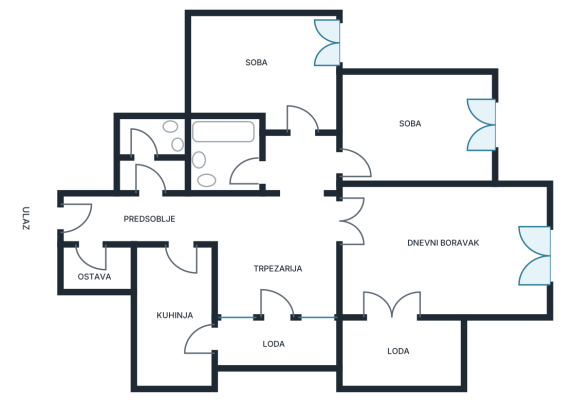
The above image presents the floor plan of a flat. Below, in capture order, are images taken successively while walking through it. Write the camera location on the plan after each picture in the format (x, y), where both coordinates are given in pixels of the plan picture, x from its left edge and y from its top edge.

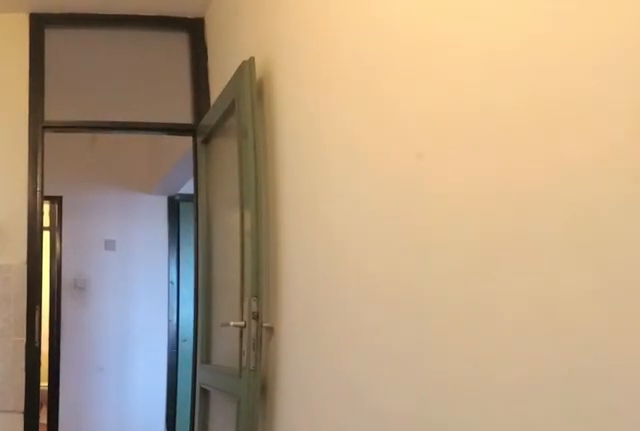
(177, 368)
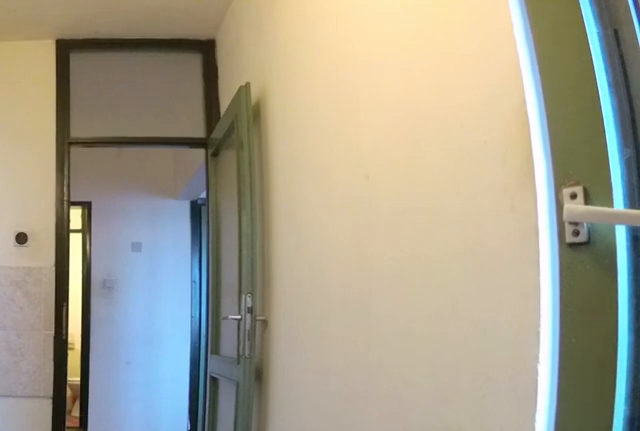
(180, 379)
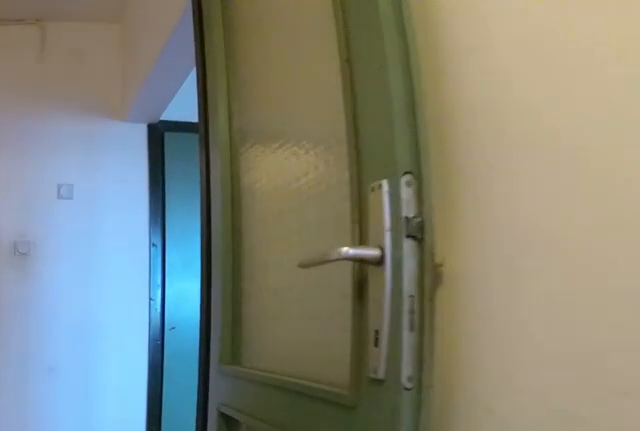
(180, 316)
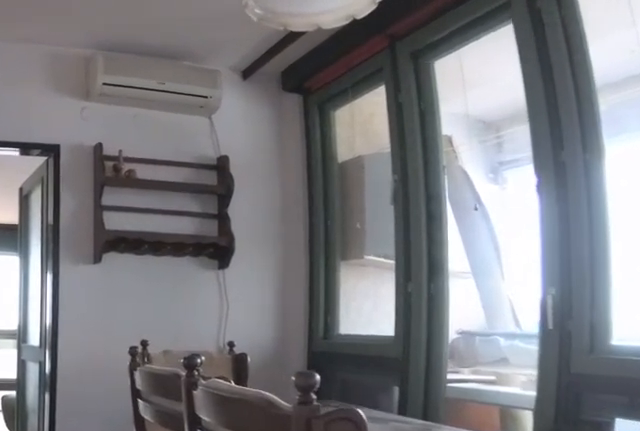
(181, 217)
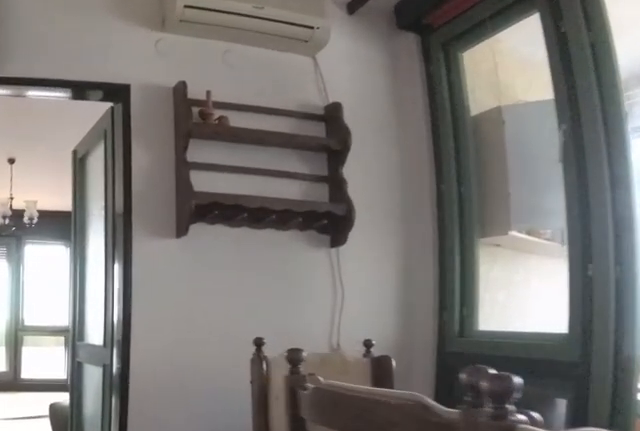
(227, 217)
